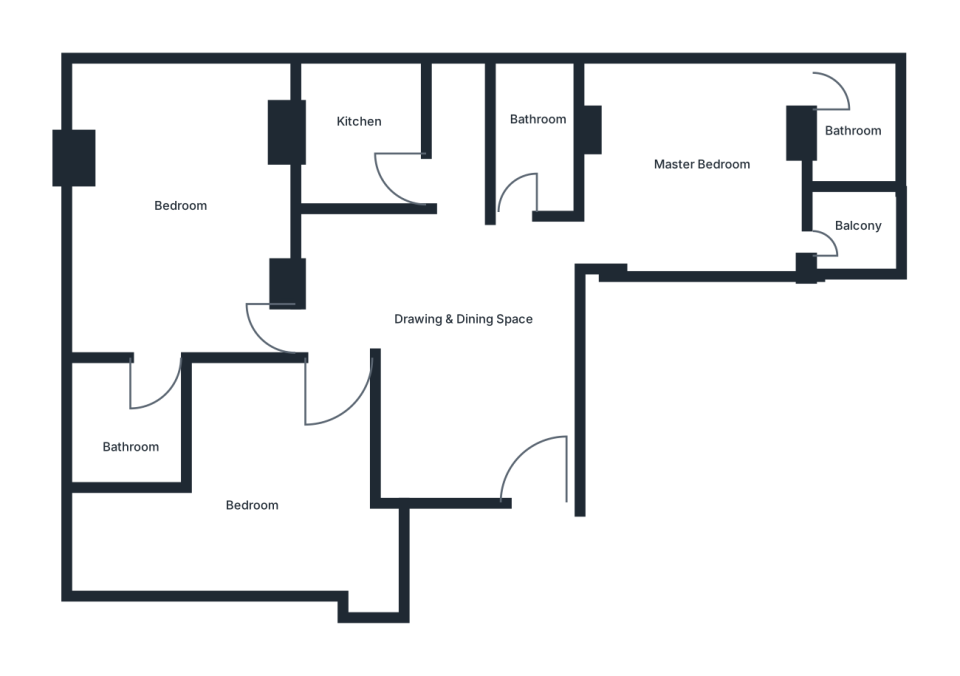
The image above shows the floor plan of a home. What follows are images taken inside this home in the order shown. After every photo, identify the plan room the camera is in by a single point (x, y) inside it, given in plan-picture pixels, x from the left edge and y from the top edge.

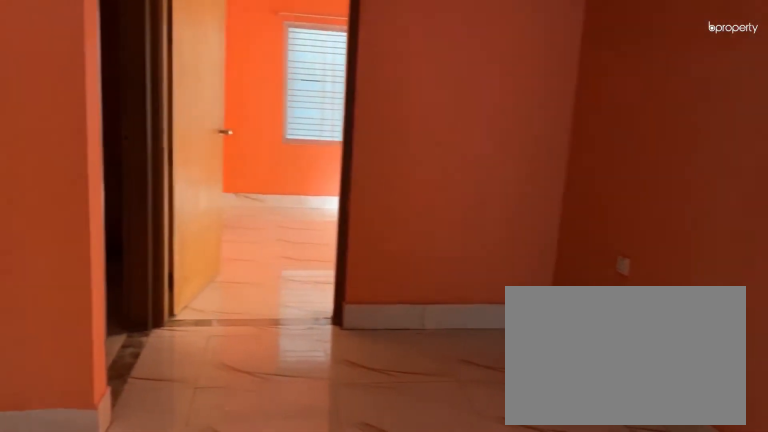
(472, 340)
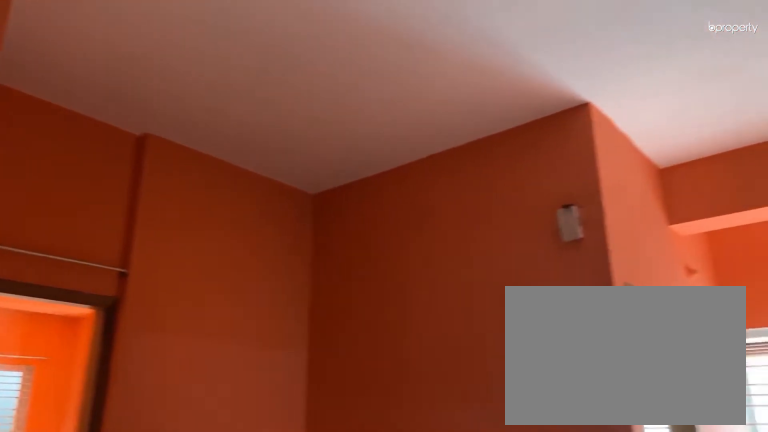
(472, 341)
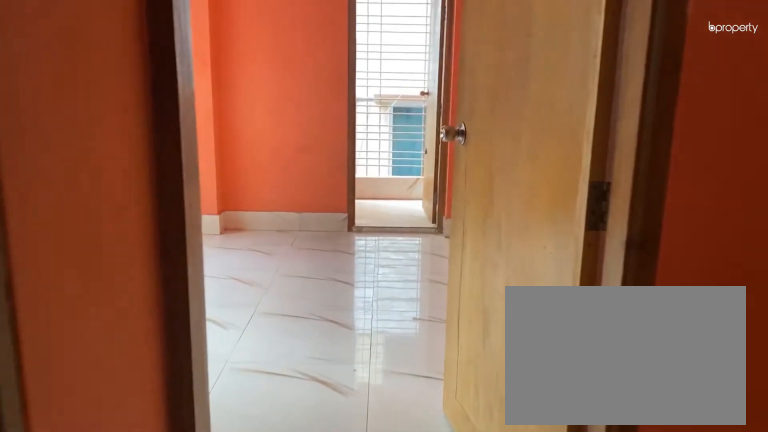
(620, 219)
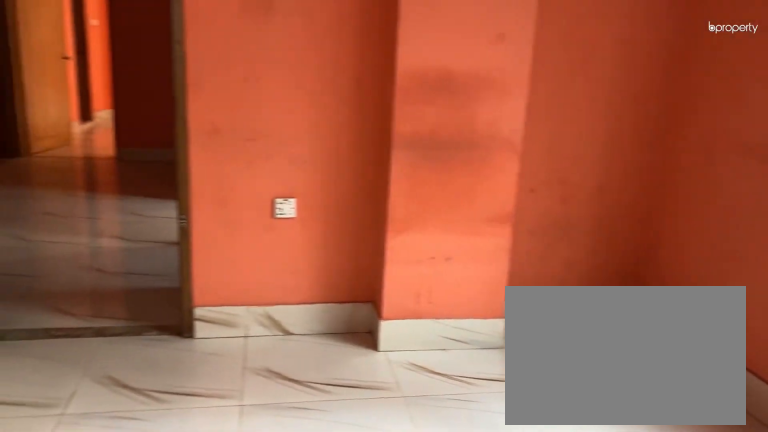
(720, 181)
